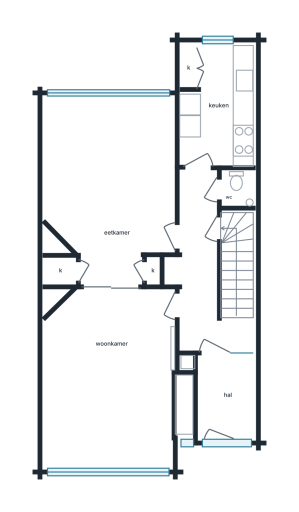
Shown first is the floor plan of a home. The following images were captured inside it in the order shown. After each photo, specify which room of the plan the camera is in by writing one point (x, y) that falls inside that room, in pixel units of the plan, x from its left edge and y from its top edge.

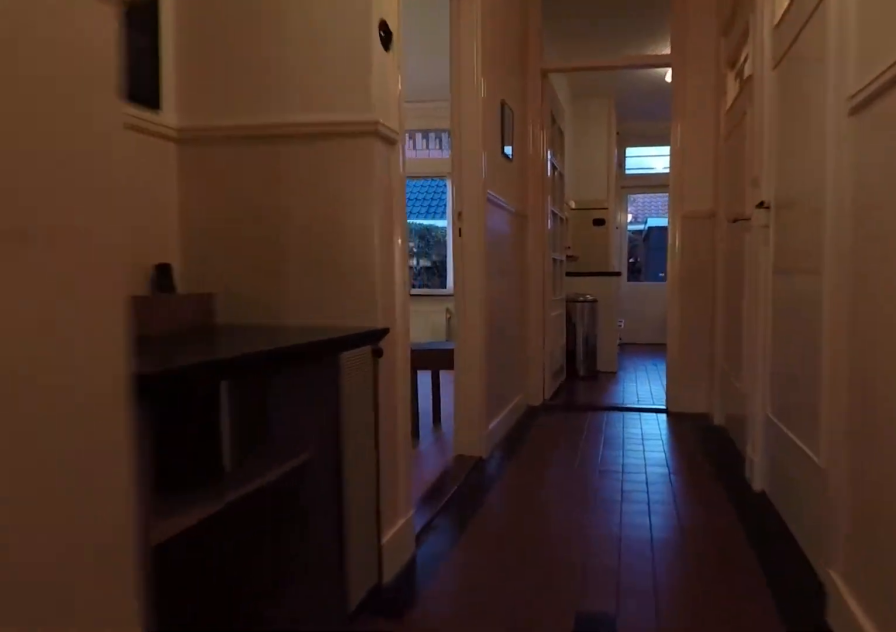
(202, 273)
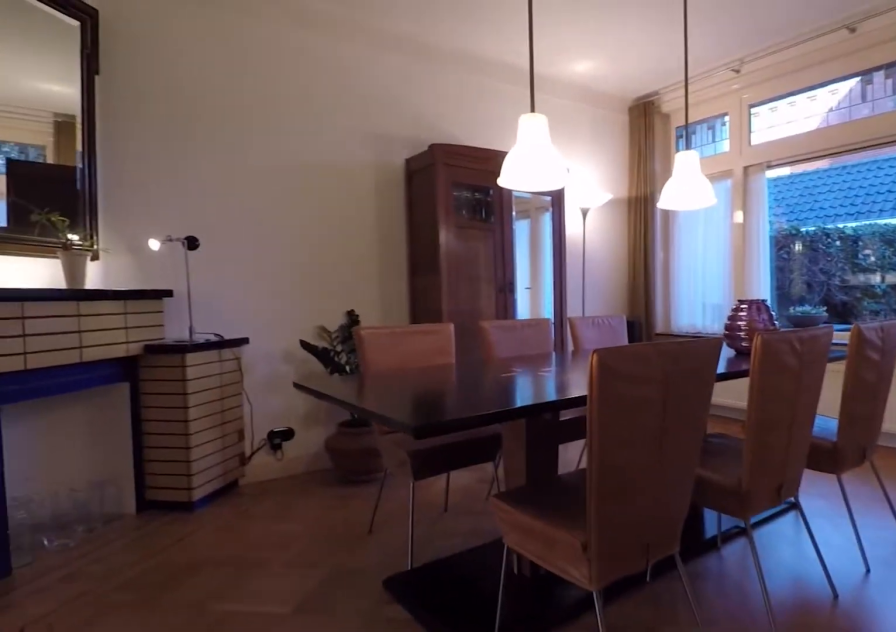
(114, 185)
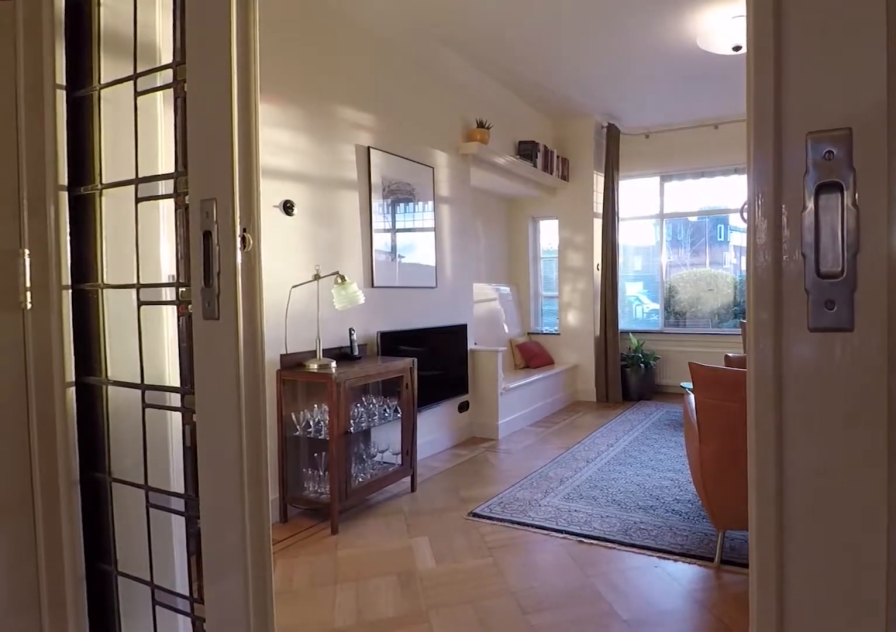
(114, 185)
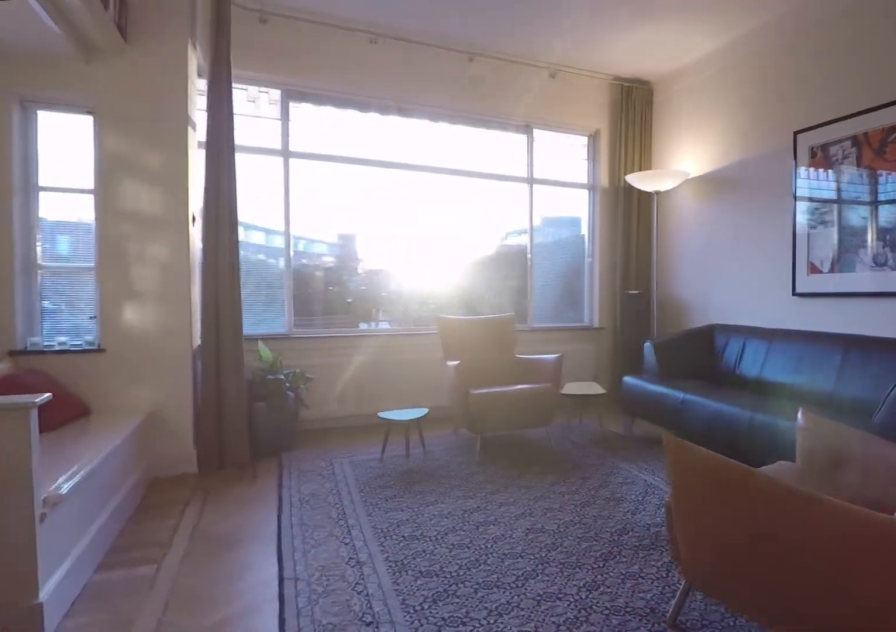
(117, 373)
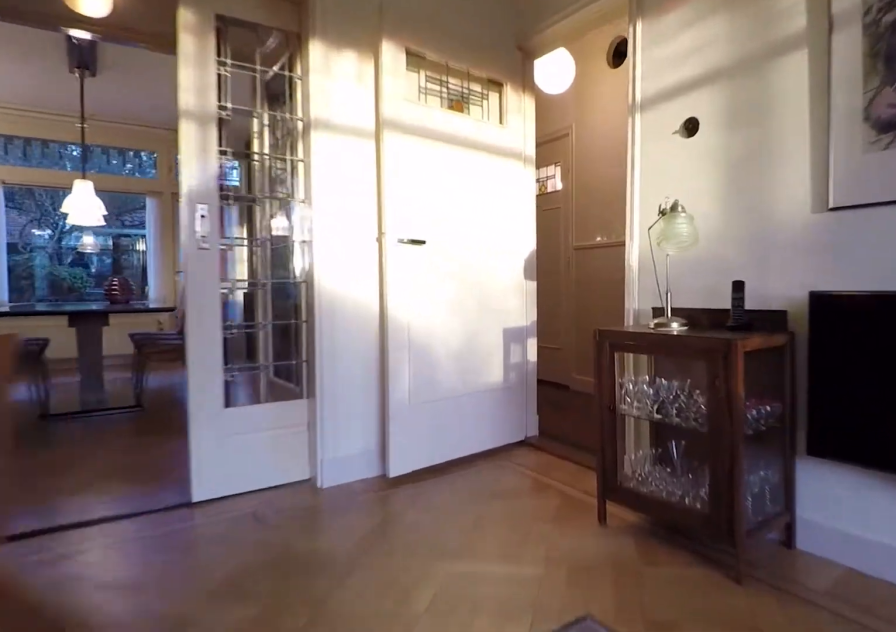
(117, 373)
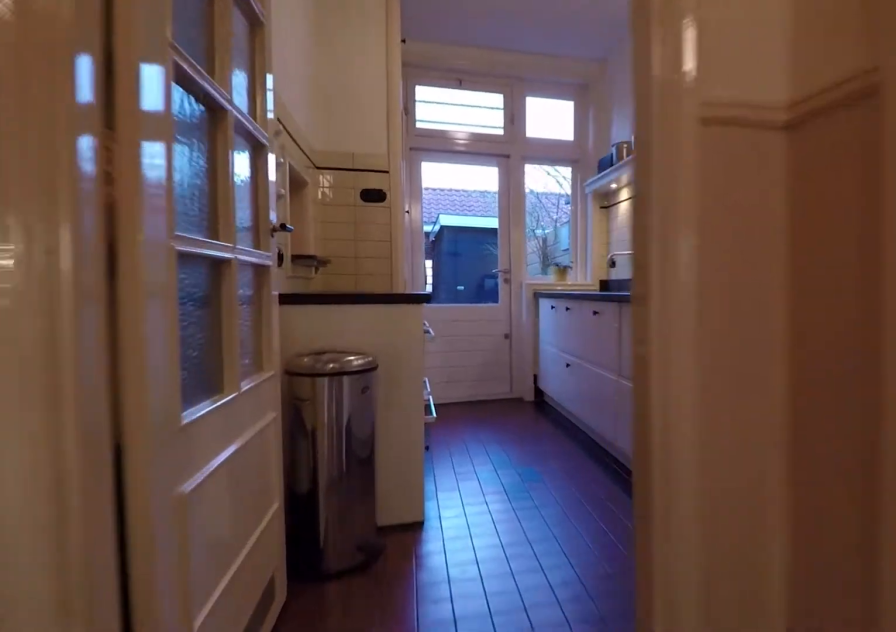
(202, 272)
